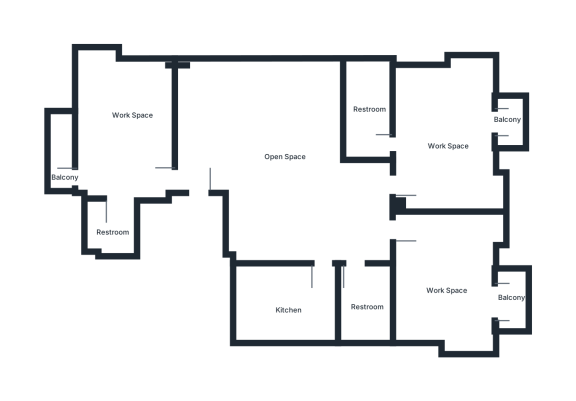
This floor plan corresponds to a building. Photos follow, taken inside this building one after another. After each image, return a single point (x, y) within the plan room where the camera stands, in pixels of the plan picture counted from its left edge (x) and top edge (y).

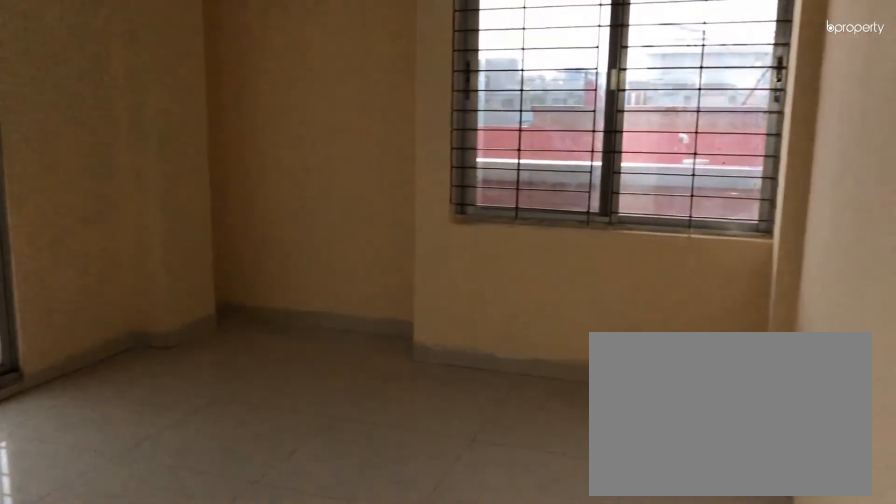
(444, 284)
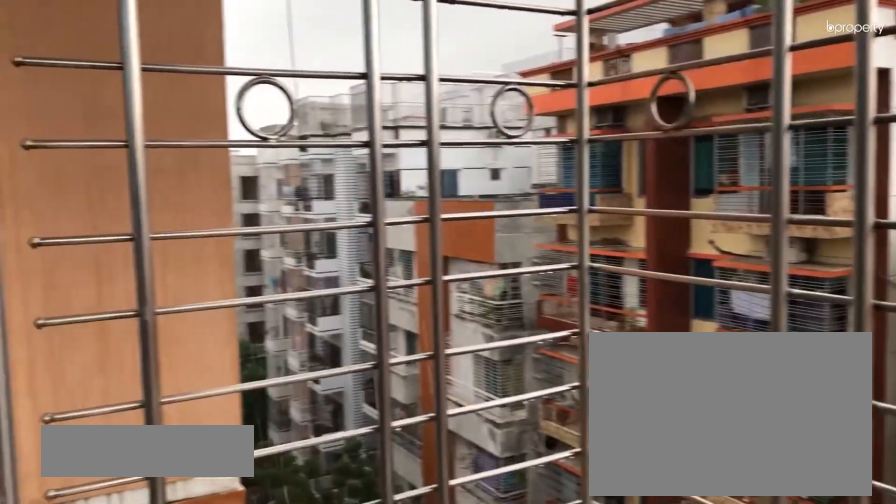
(508, 299)
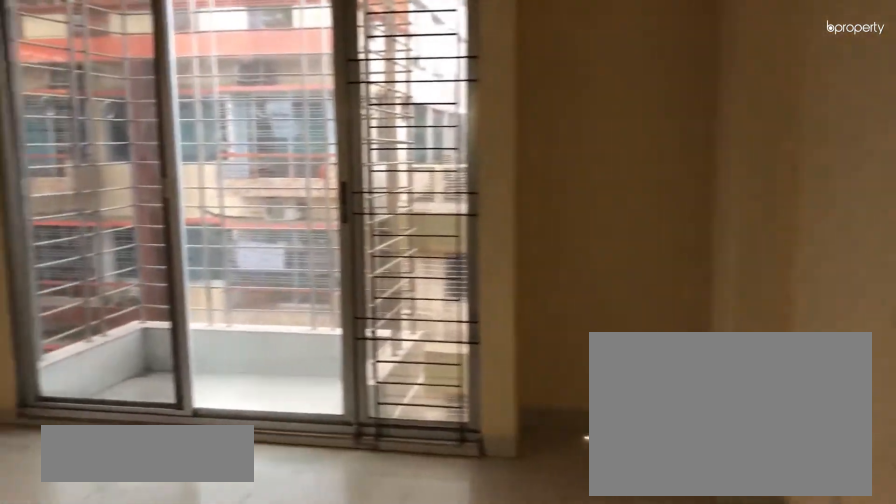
(447, 138)
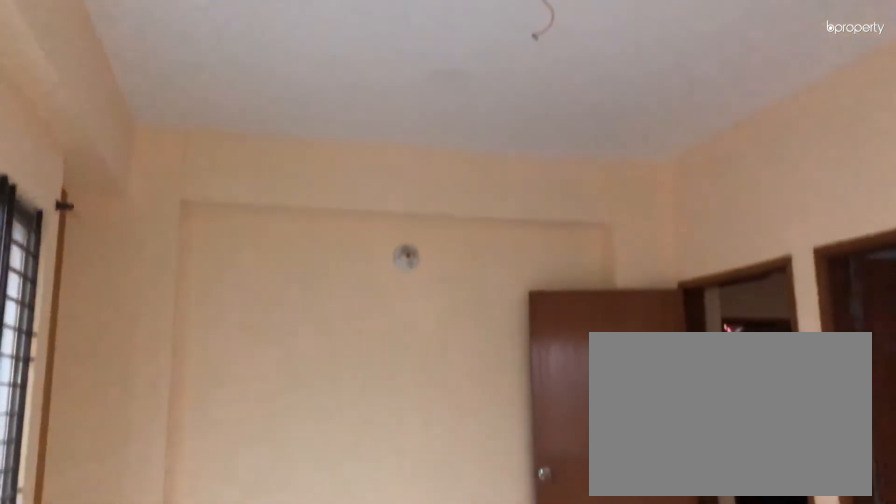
(446, 138)
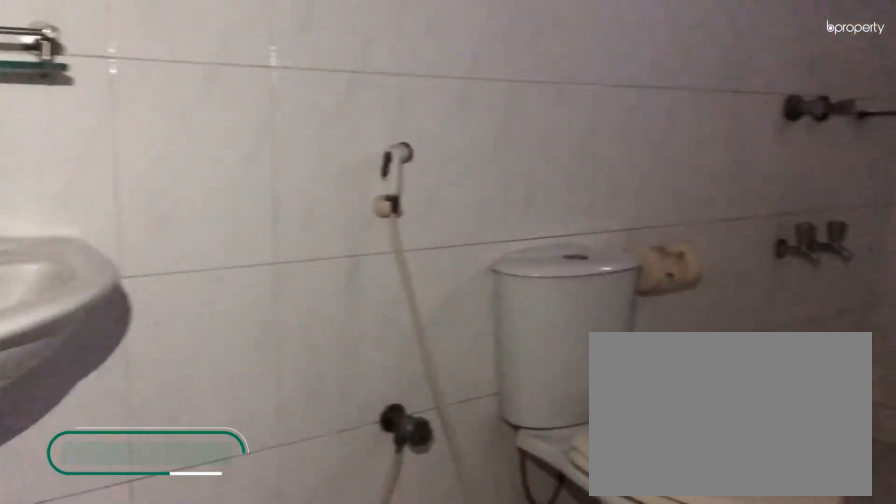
(367, 110)
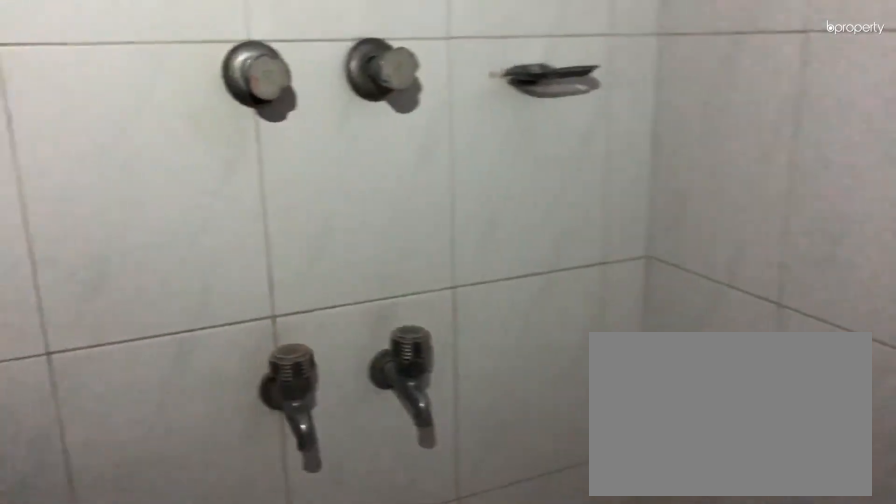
(367, 110)
